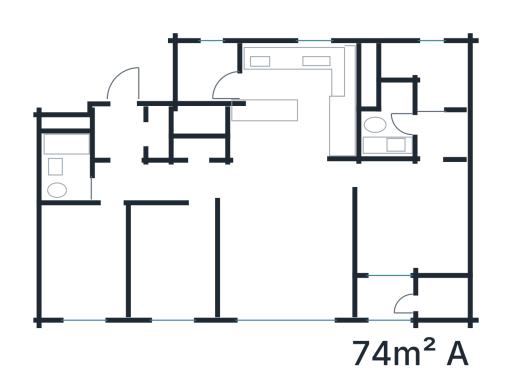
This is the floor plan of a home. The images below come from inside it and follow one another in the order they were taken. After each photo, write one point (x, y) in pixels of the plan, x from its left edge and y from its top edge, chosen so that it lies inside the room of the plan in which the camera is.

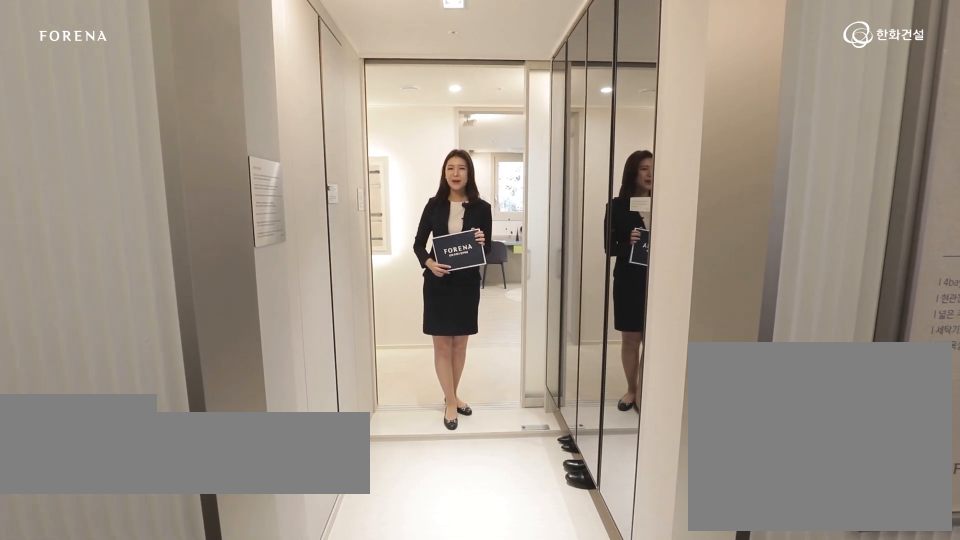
(125, 131)
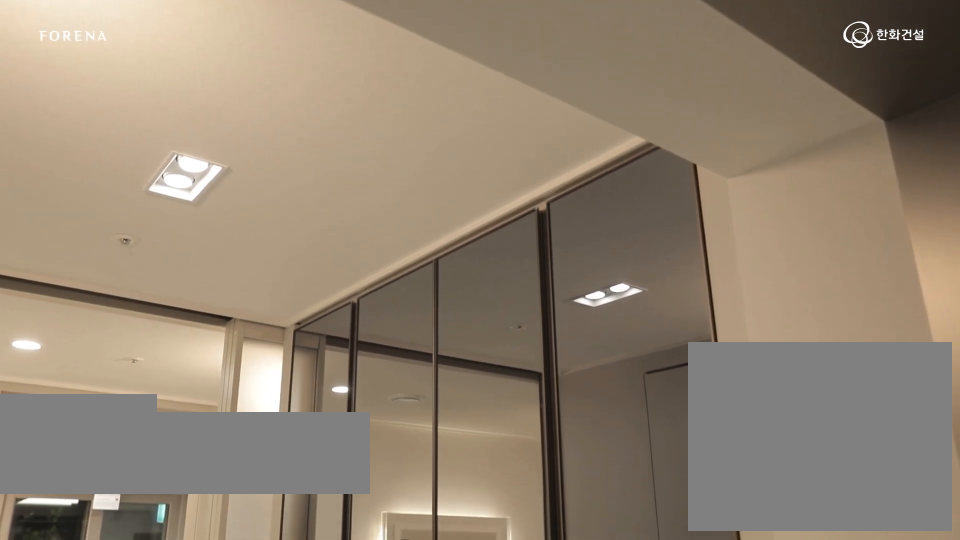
(125, 131)
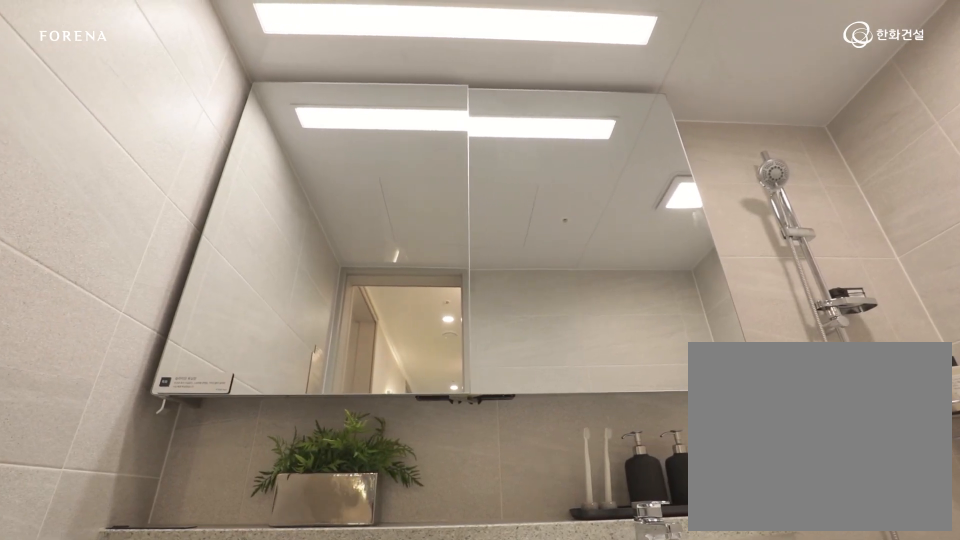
(86, 185)
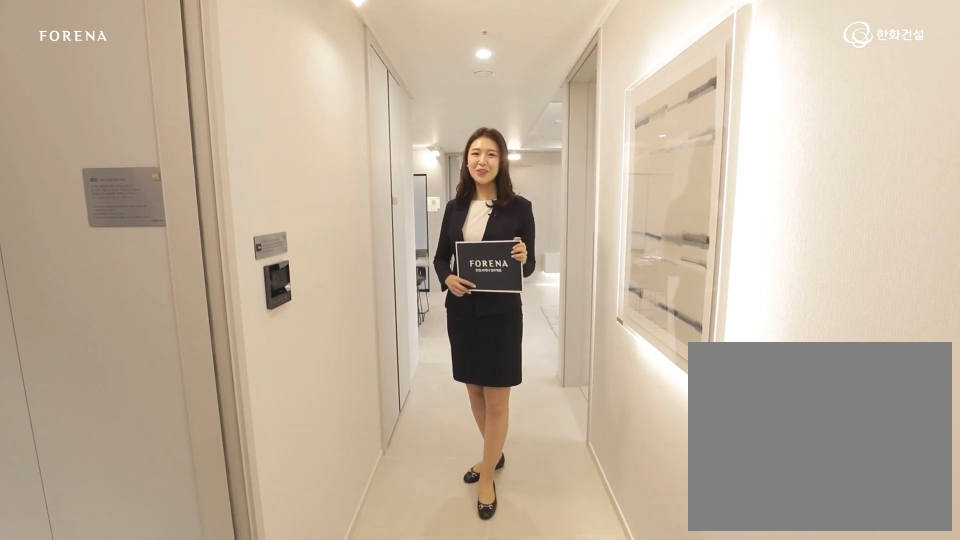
(182, 181)
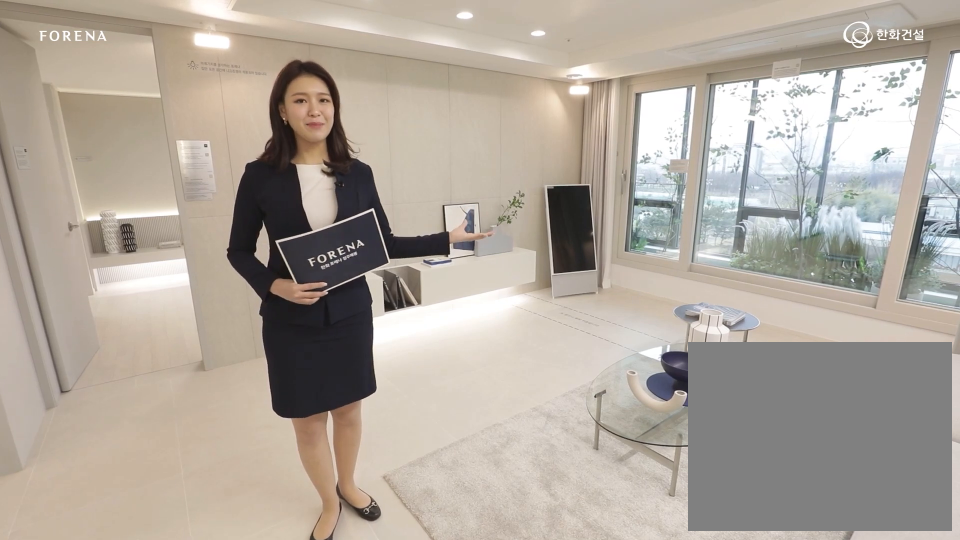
(290, 247)
